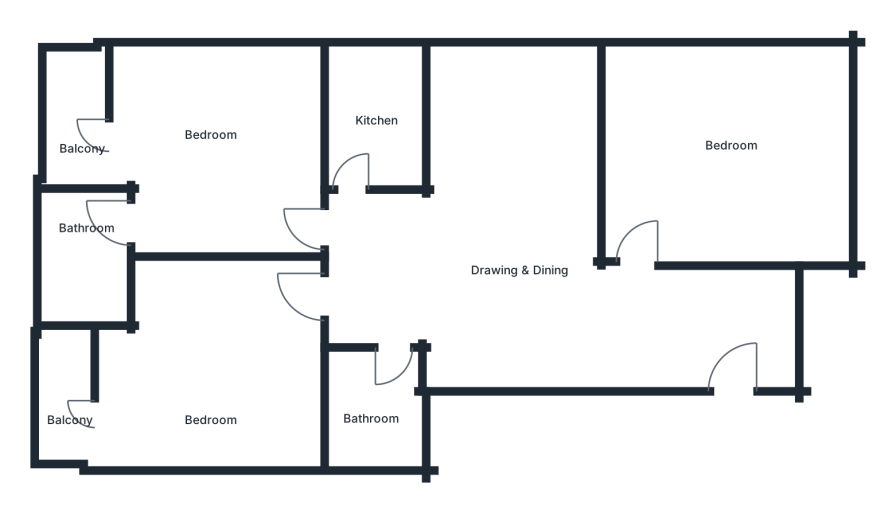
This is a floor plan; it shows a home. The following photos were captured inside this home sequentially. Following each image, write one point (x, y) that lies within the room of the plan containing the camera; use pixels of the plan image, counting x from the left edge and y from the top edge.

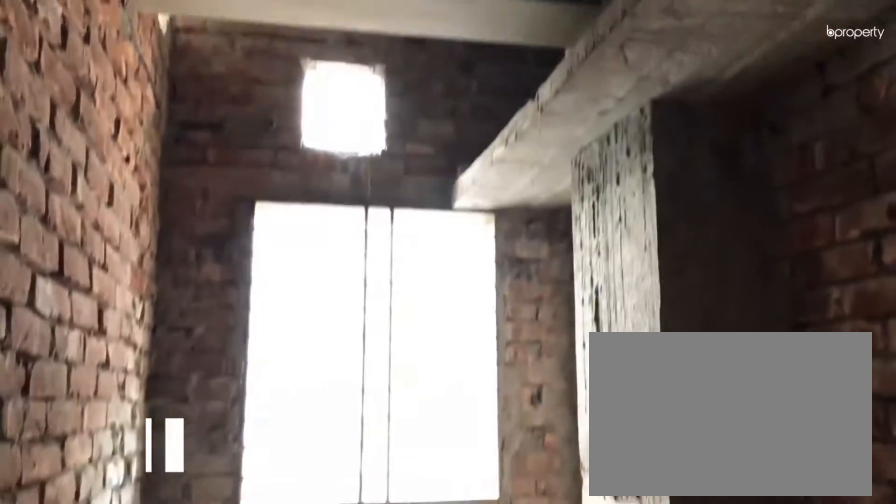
(379, 117)
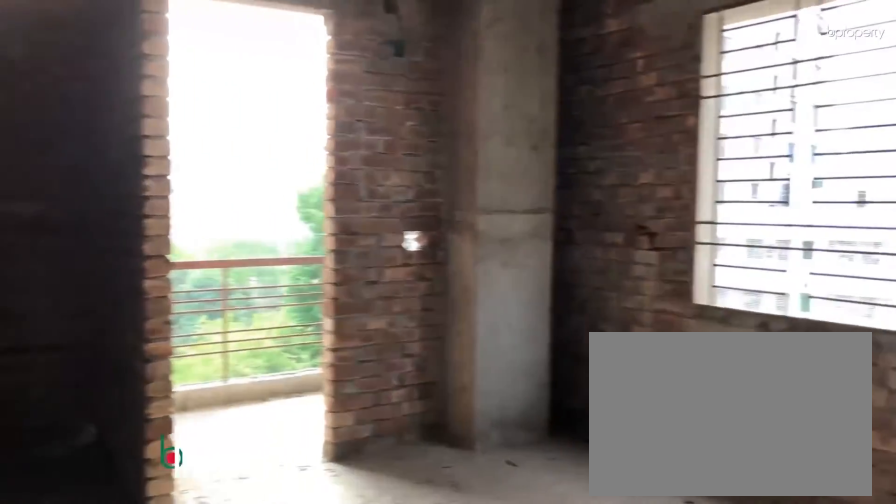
(218, 144)
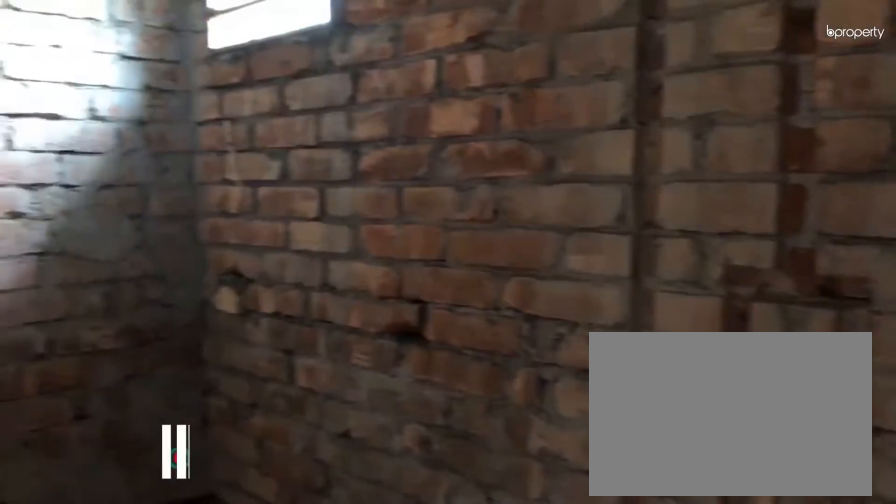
(84, 267)
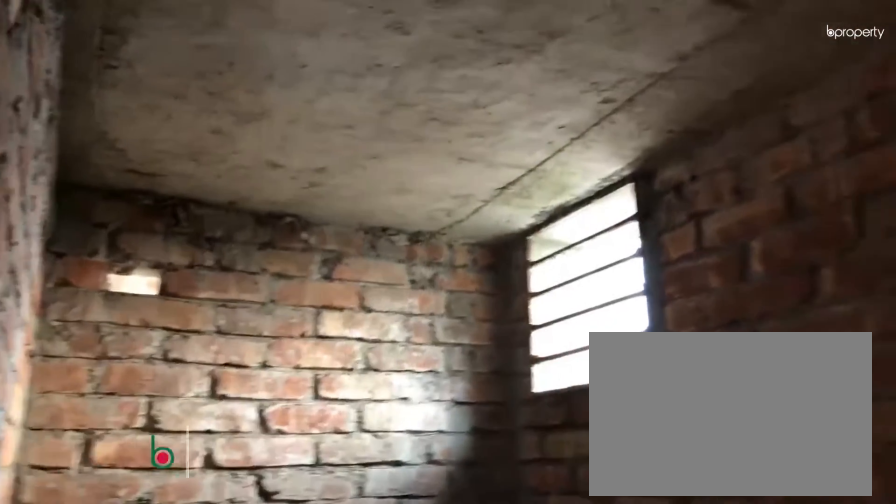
(84, 267)
